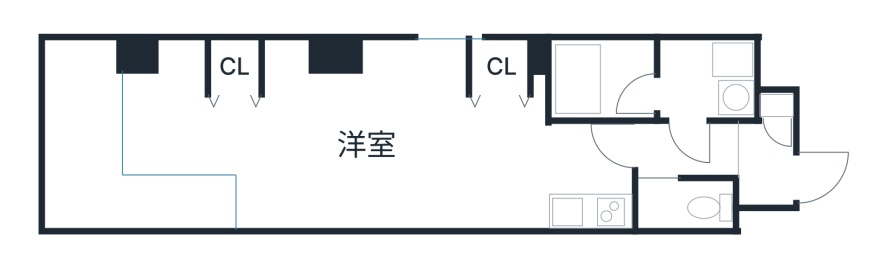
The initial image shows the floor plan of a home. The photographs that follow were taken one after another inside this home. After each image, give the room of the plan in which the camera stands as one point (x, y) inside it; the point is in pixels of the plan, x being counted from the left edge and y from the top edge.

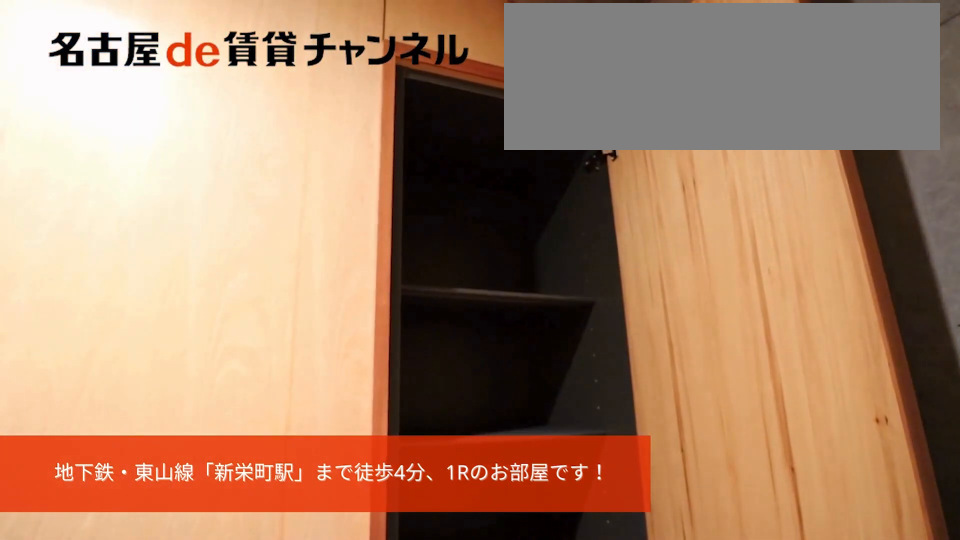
(776, 101)
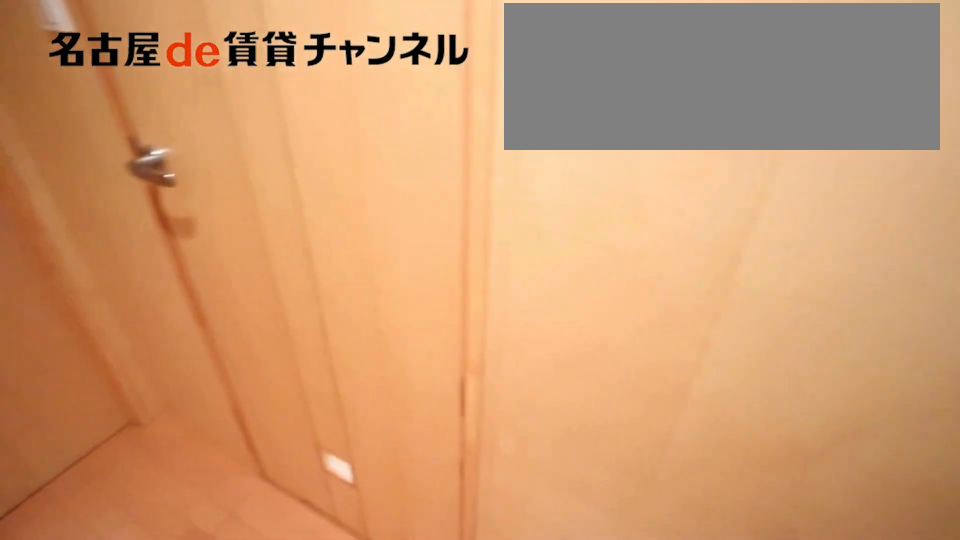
(776, 101)
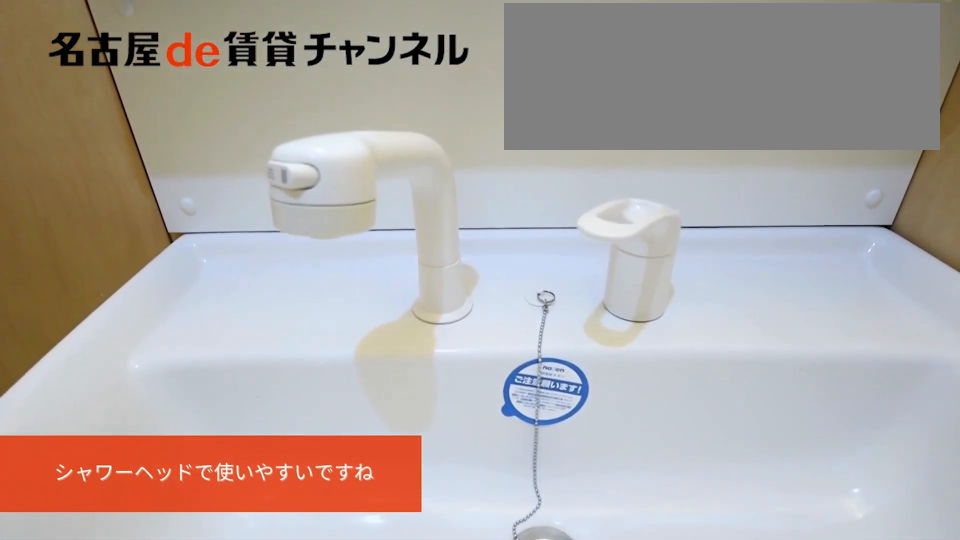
(707, 81)
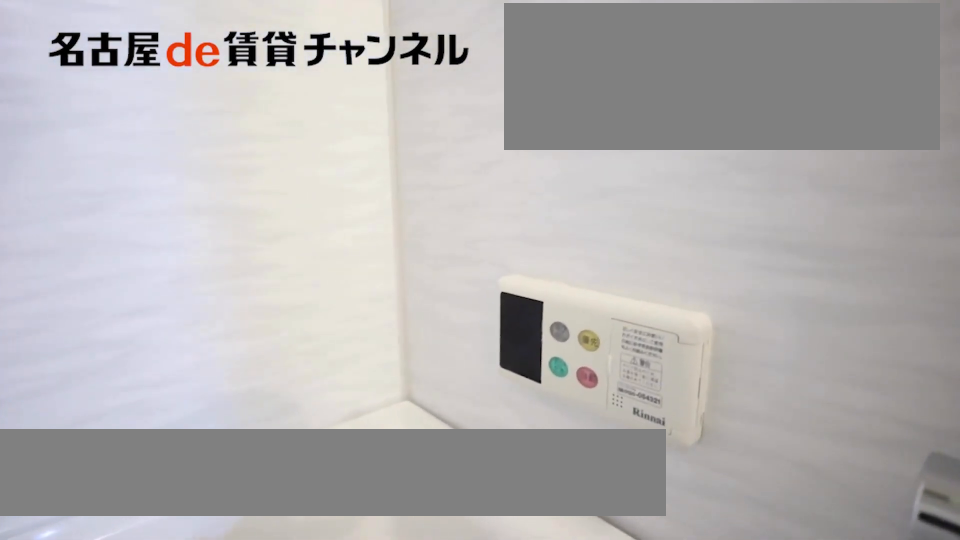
(603, 80)
